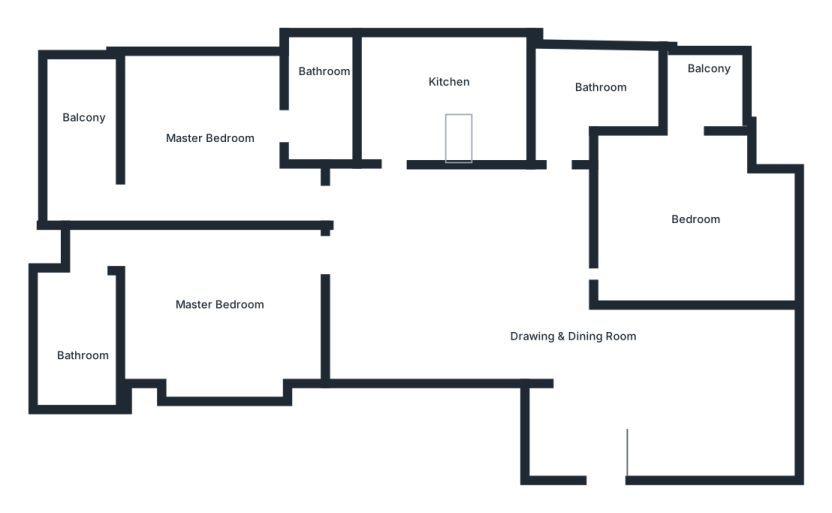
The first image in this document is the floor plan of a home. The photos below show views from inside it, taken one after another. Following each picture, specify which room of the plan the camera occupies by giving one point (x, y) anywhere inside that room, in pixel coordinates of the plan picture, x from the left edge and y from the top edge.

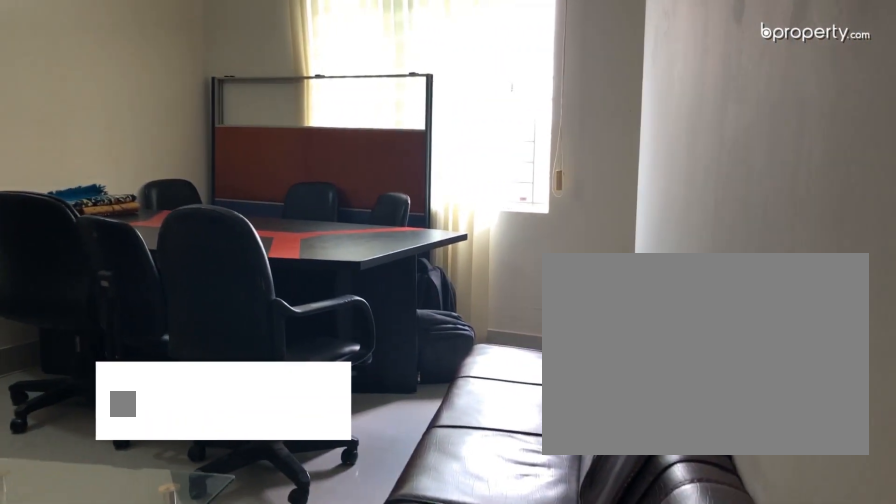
(600, 383)
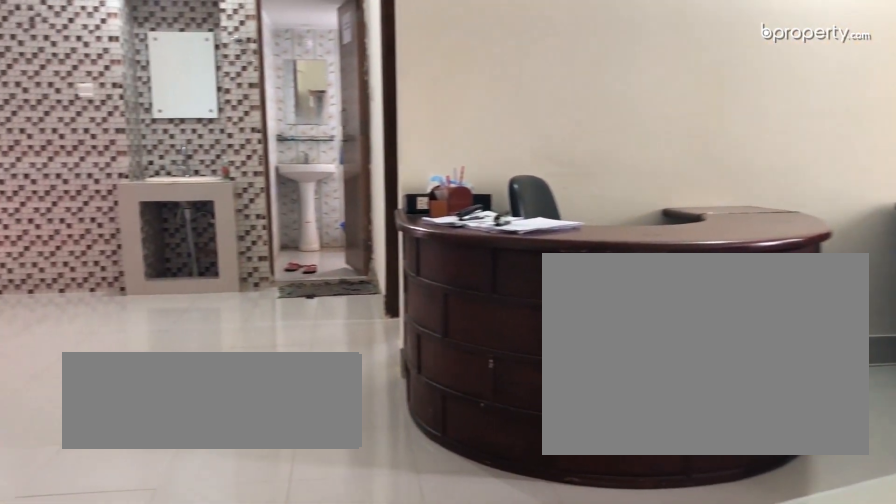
(600, 383)
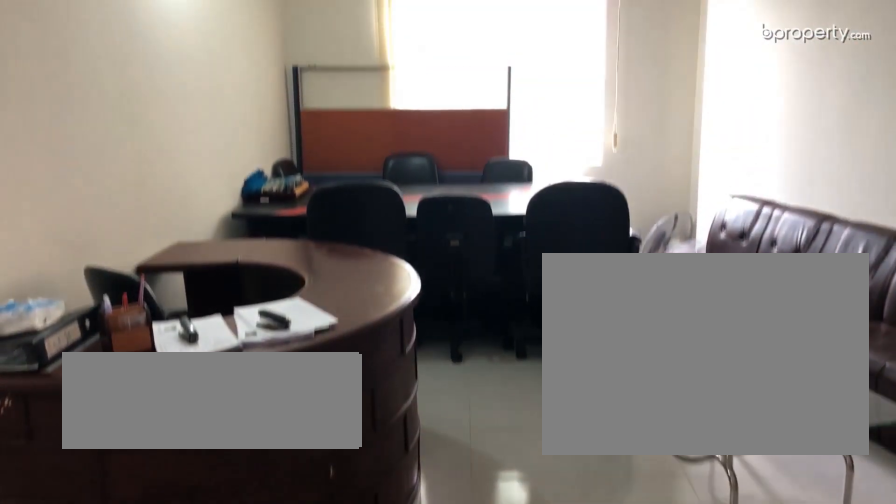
(495, 281)
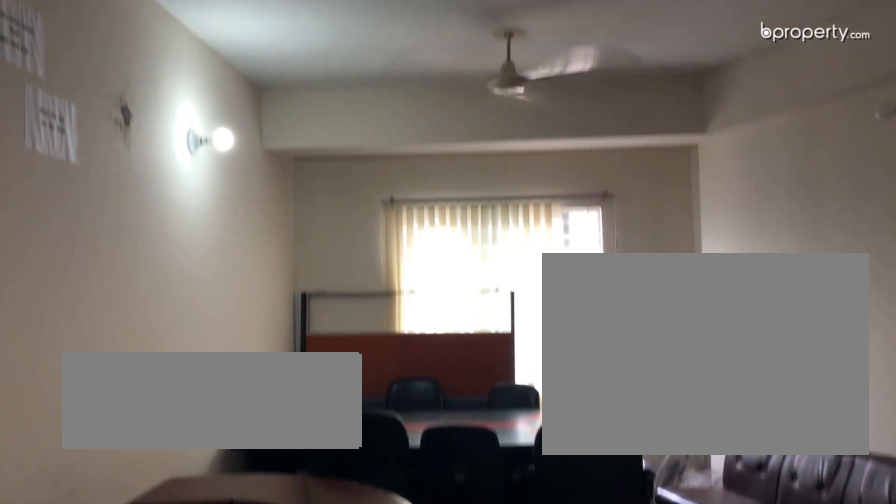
(495, 281)
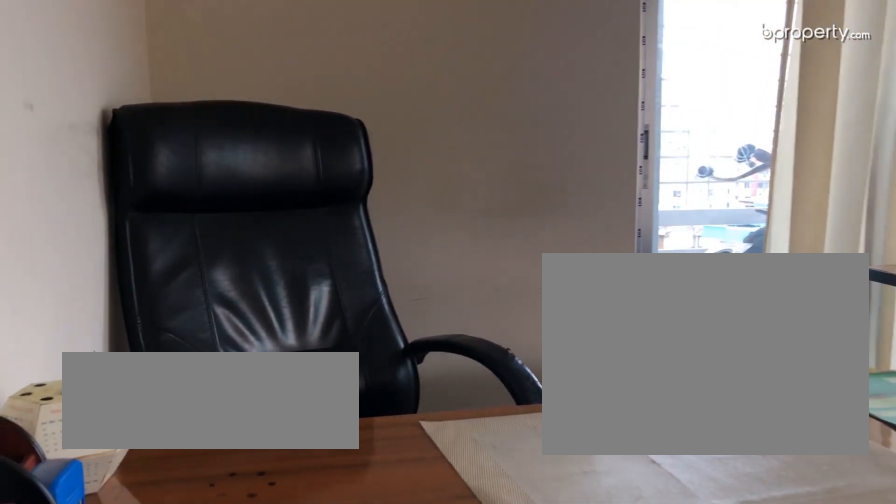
(688, 228)
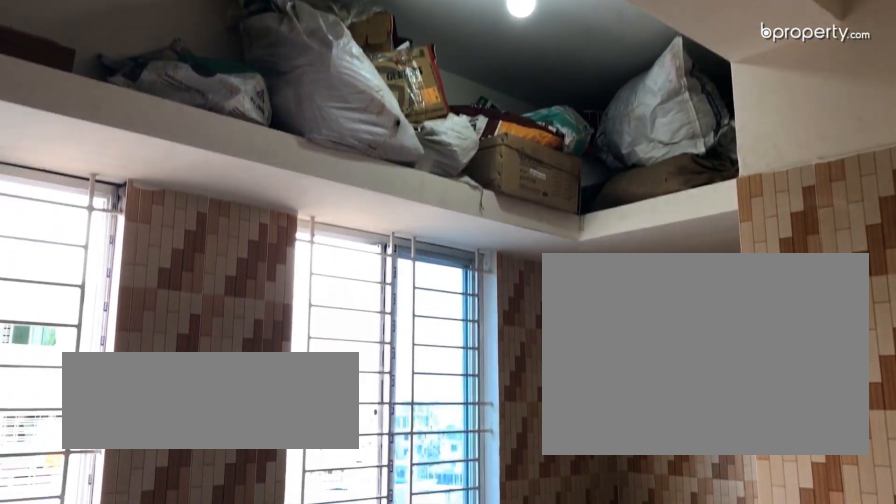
(419, 88)
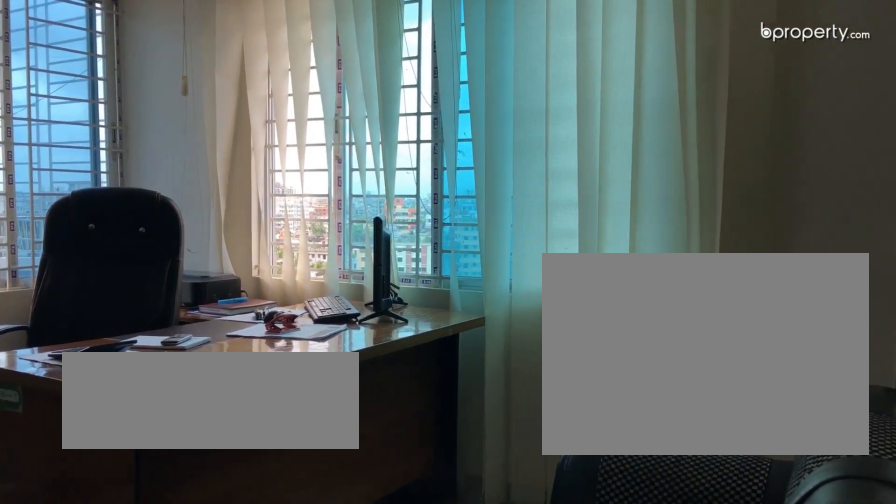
(194, 136)
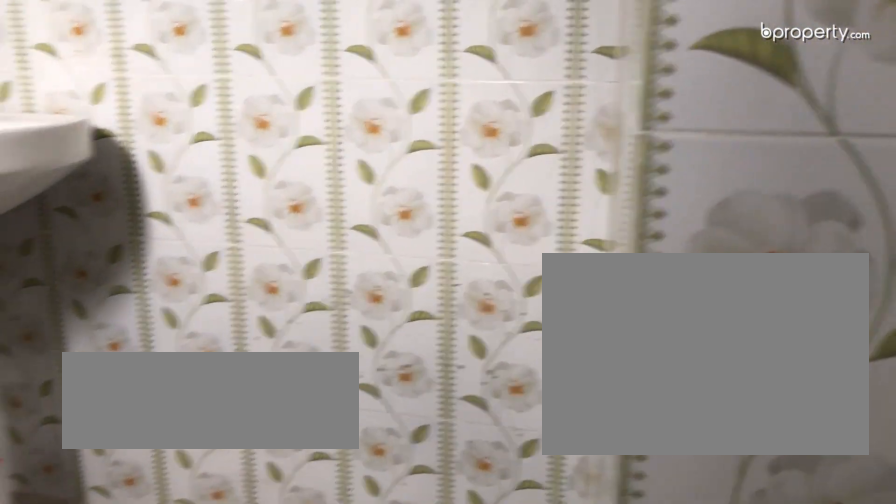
(313, 114)
